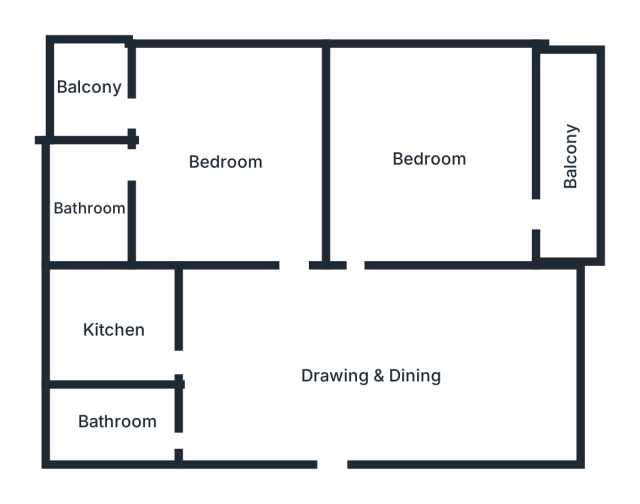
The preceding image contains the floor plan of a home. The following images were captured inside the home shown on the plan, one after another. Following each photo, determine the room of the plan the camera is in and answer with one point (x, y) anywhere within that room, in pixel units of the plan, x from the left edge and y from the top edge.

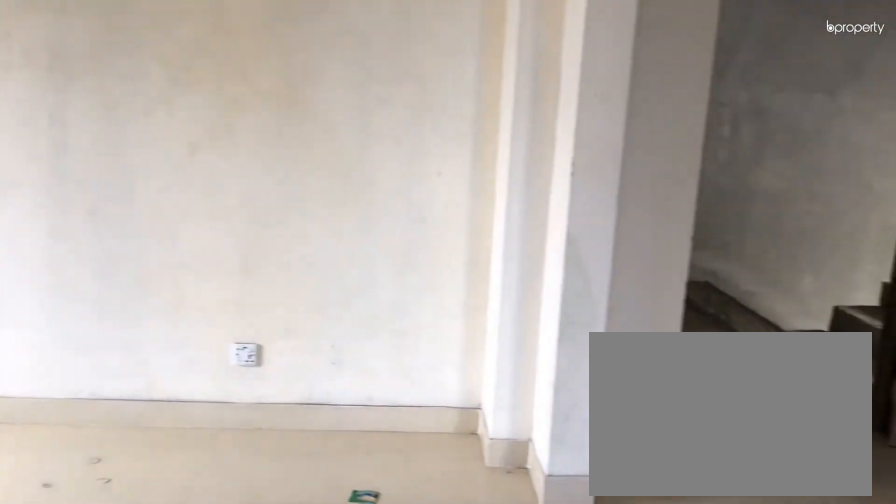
(337, 385)
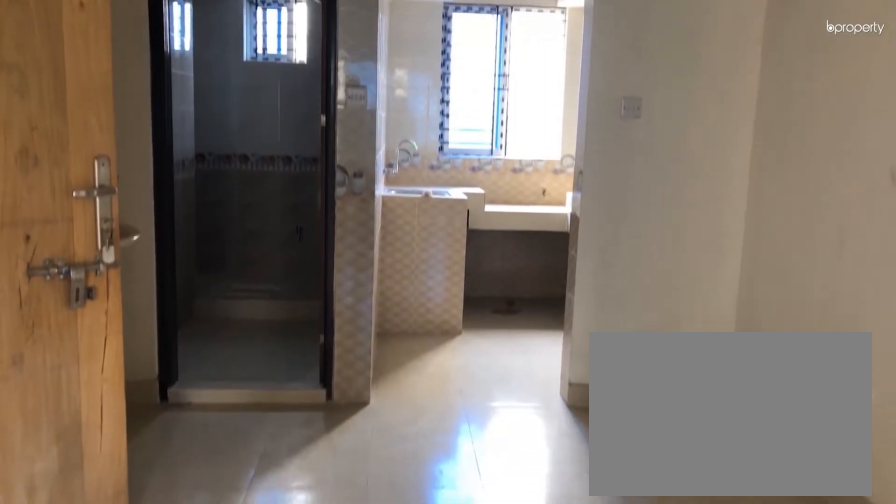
(337, 385)
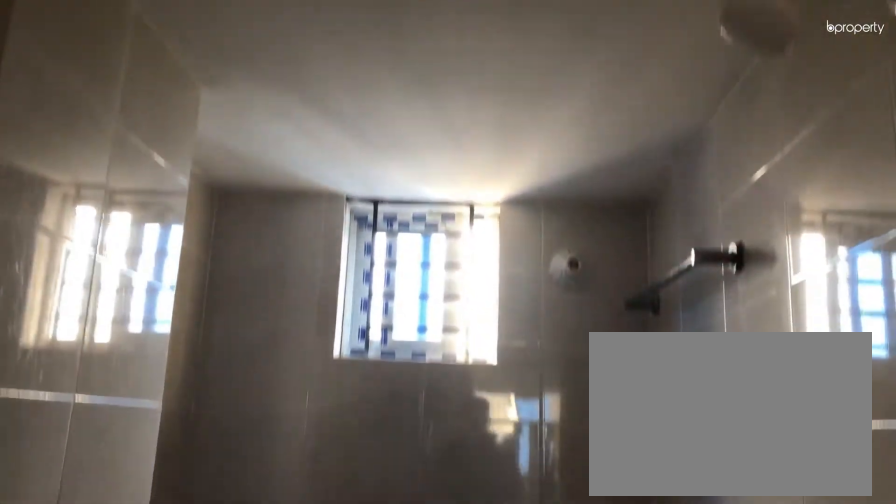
(118, 427)
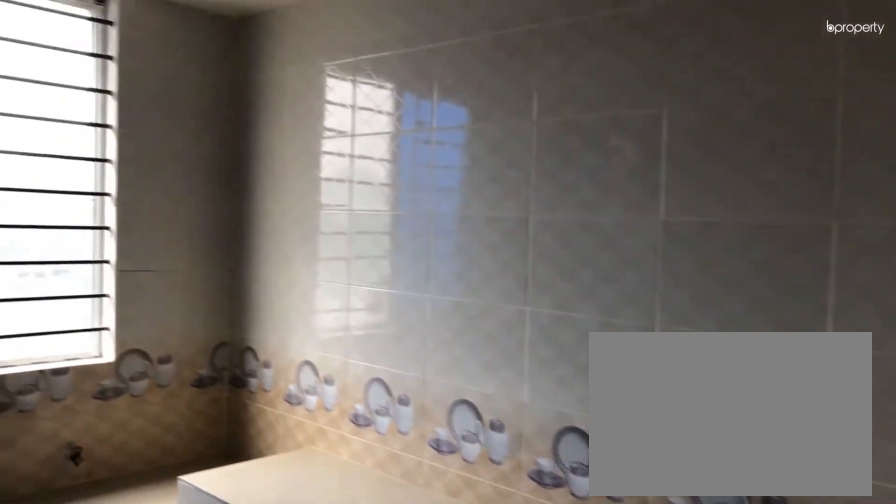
(115, 331)
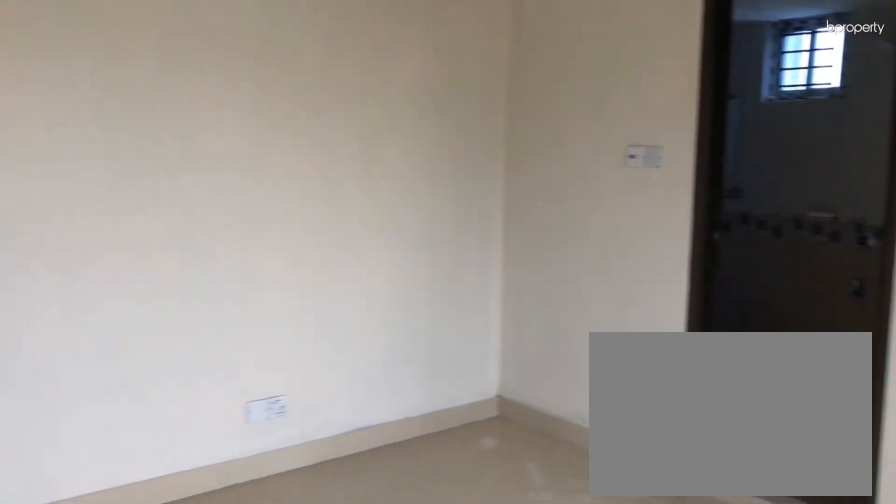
(216, 160)
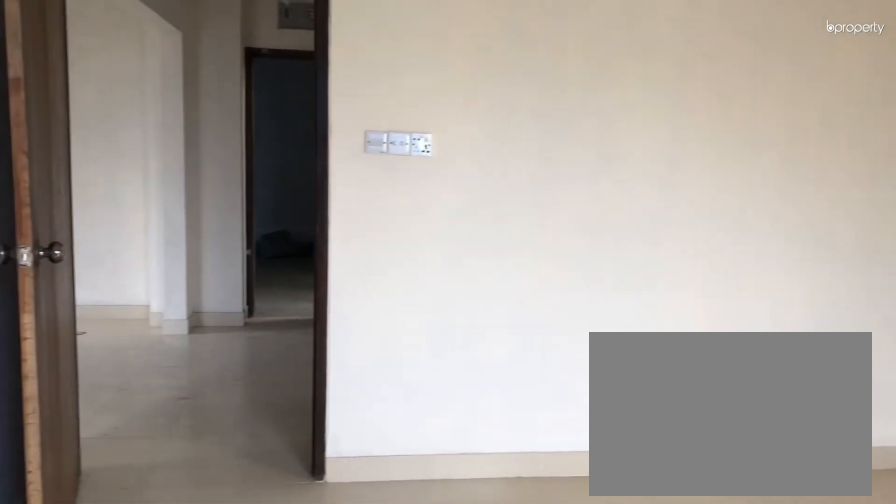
(216, 160)
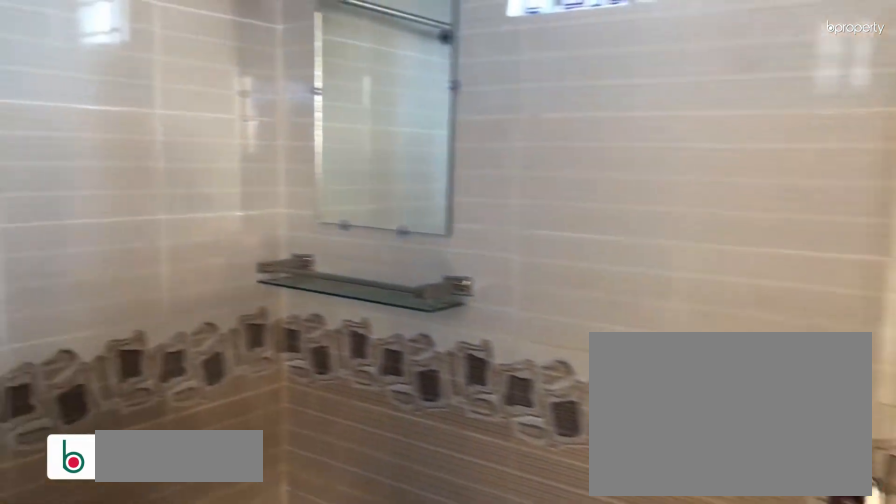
(86, 198)
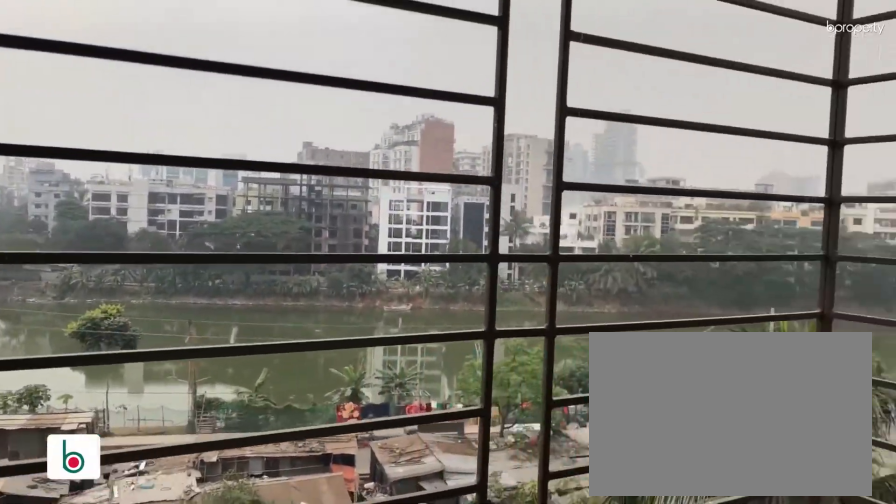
(98, 108)
